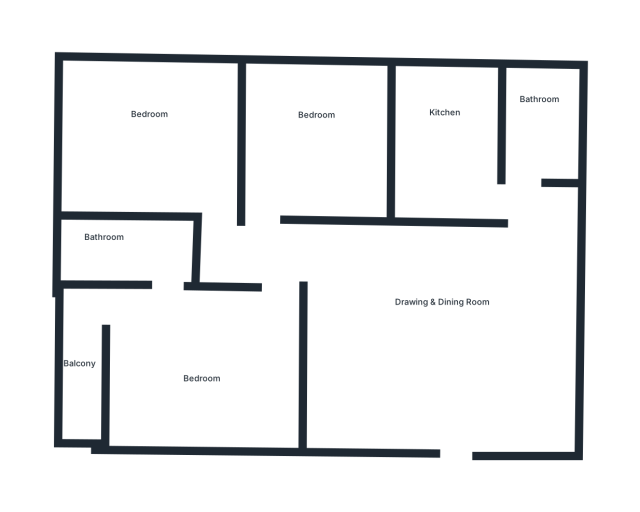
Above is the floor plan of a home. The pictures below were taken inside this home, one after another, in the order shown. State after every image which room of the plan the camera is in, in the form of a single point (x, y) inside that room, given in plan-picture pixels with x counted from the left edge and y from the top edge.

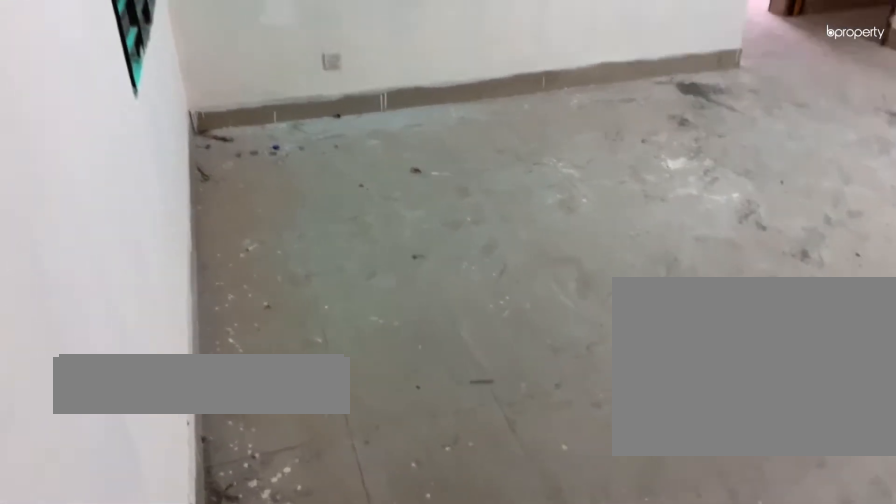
(432, 337)
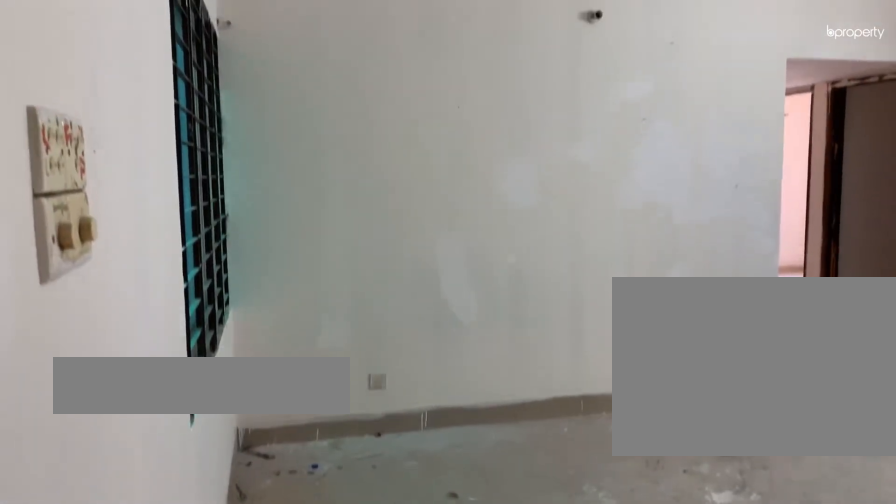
(432, 337)
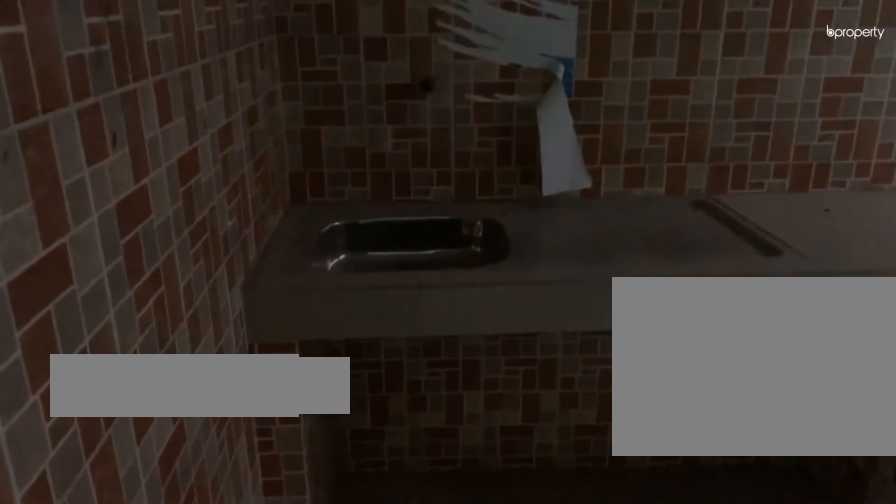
(446, 146)
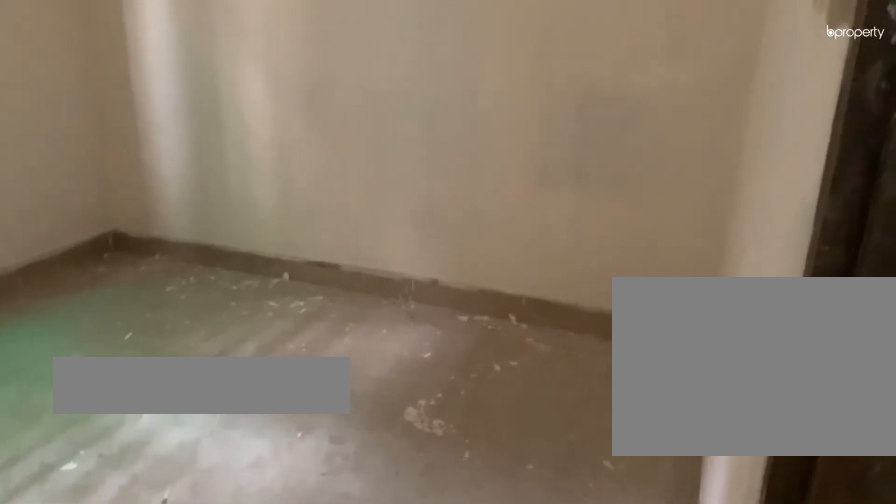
(319, 142)
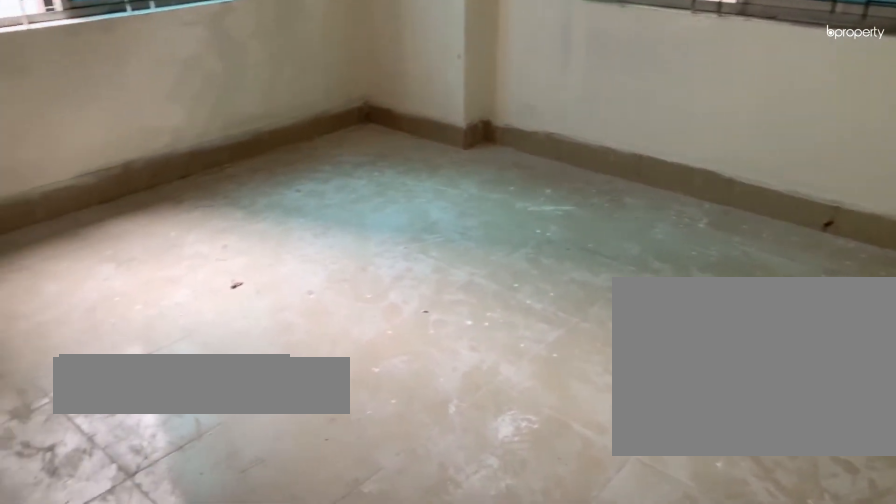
(147, 140)
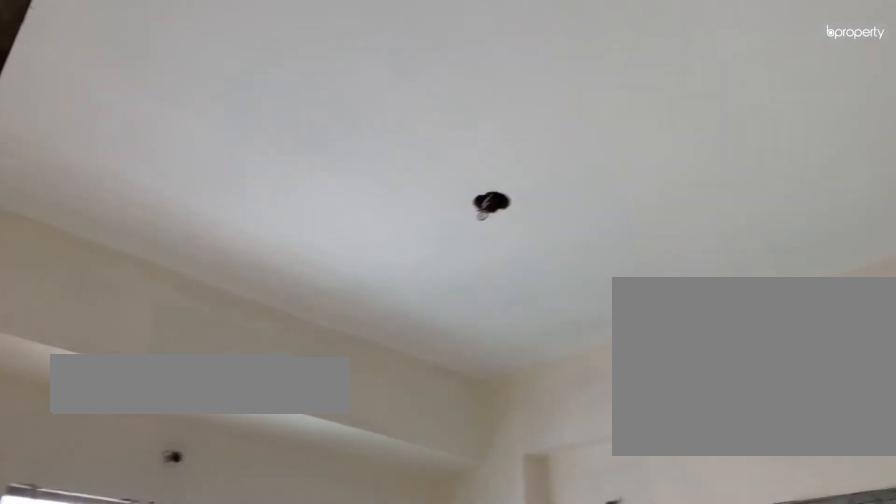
(147, 140)
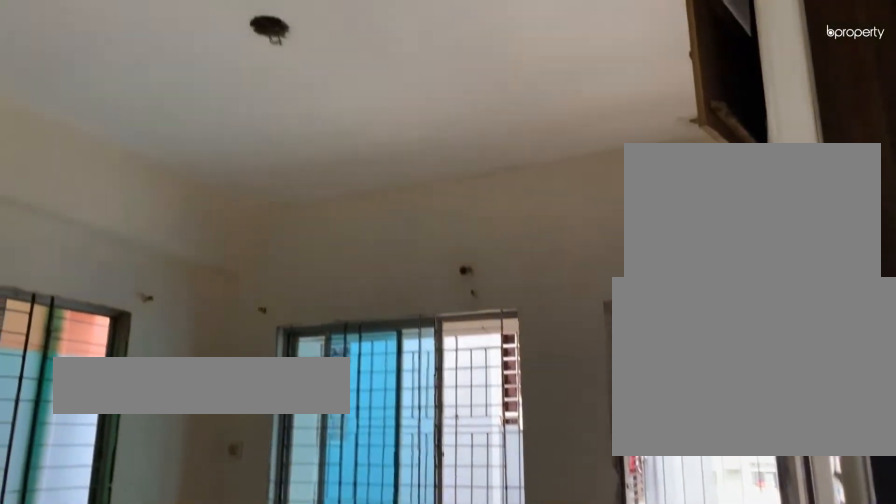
(205, 371)
